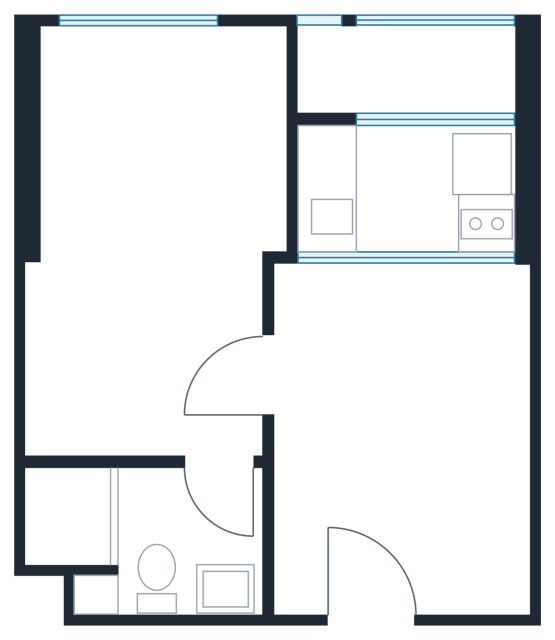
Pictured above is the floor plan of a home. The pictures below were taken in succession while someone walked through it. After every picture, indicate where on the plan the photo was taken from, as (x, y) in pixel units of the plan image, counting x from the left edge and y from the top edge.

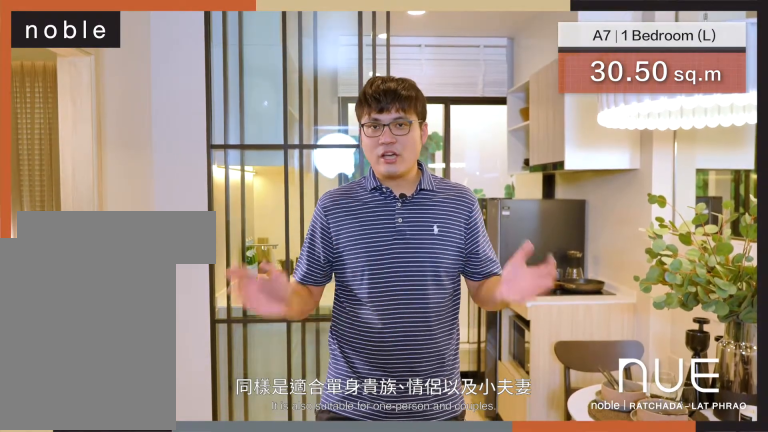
(359, 409)
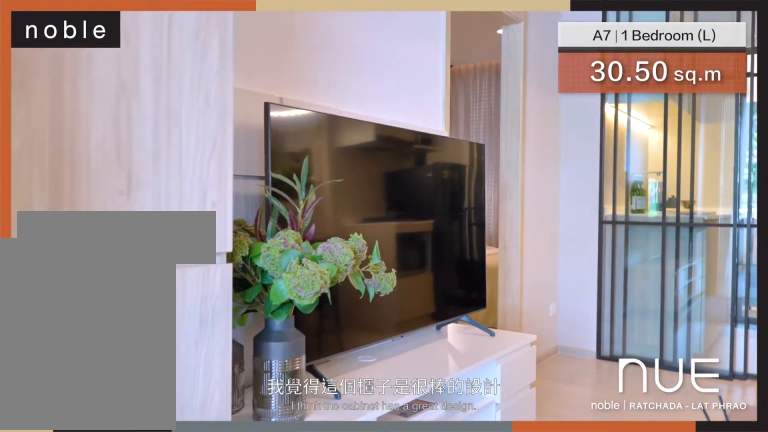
(350, 516)
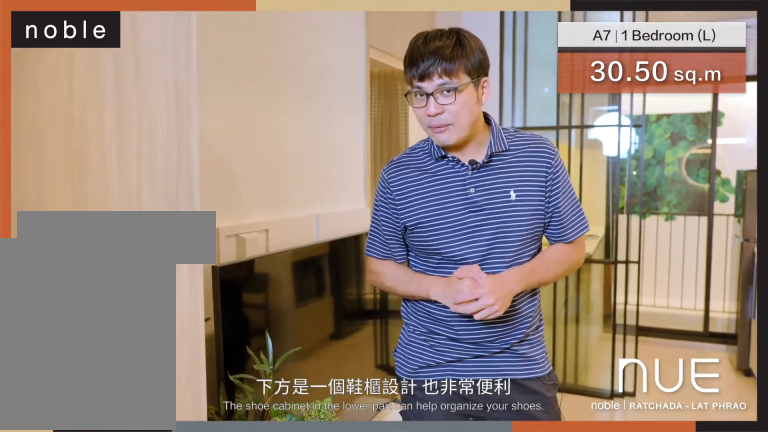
(348, 514)
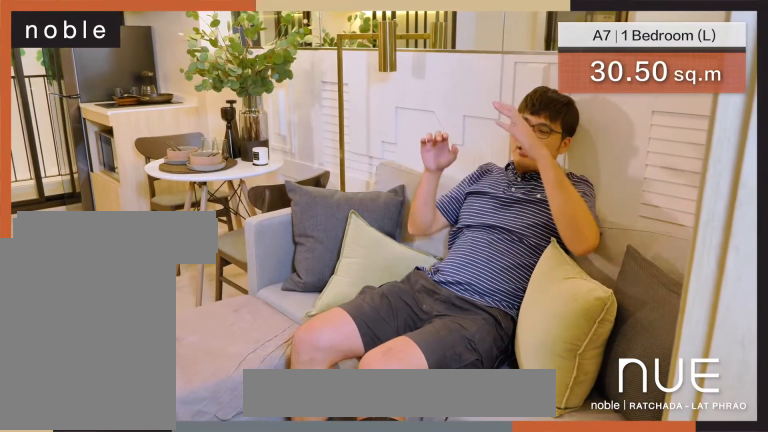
(457, 539)
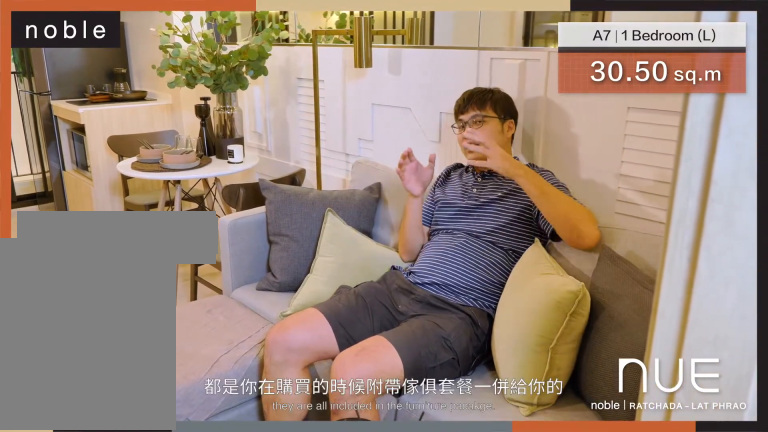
(455, 535)
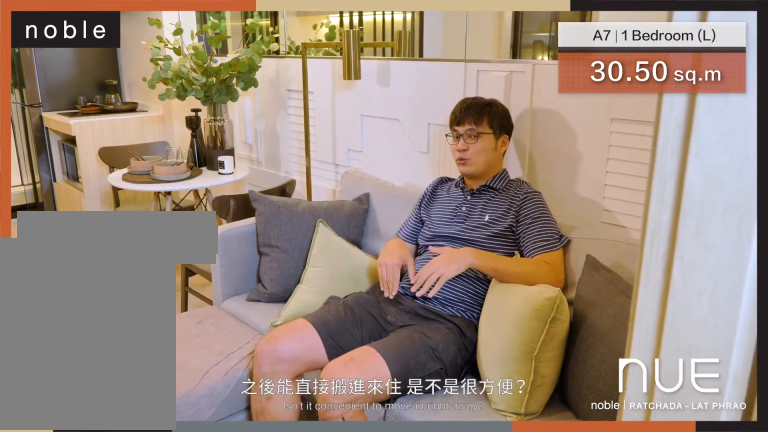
(447, 523)
